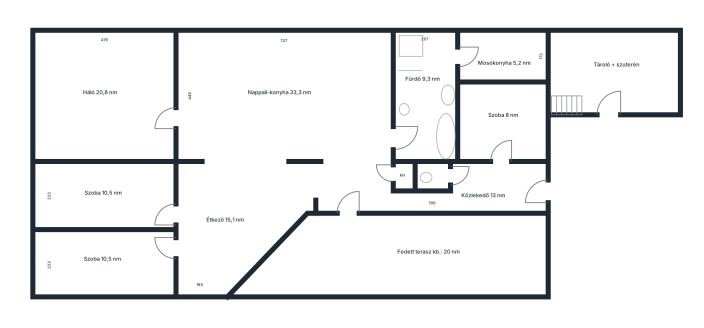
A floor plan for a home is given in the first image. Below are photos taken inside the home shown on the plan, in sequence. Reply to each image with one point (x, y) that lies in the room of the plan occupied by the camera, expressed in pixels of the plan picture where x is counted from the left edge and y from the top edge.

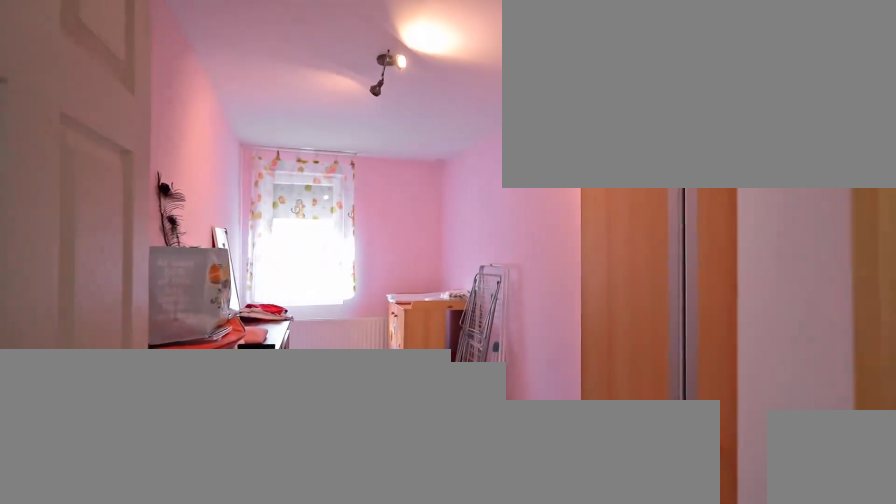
(105, 195)
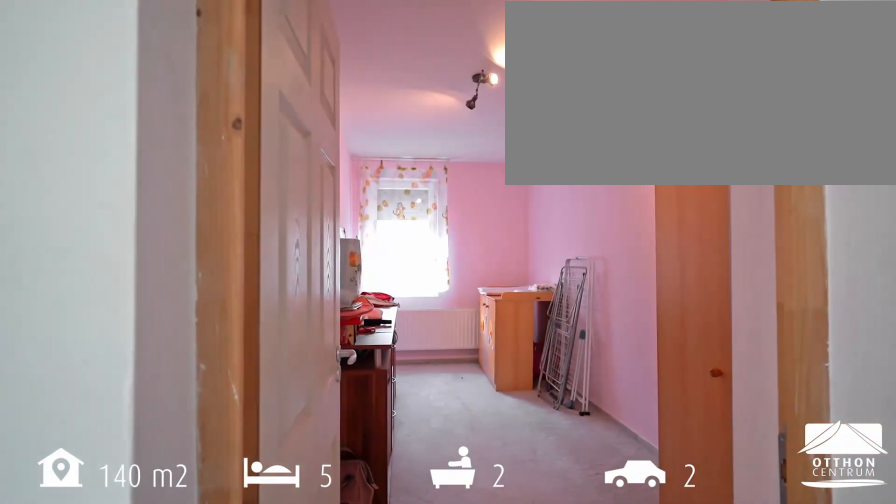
(106, 195)
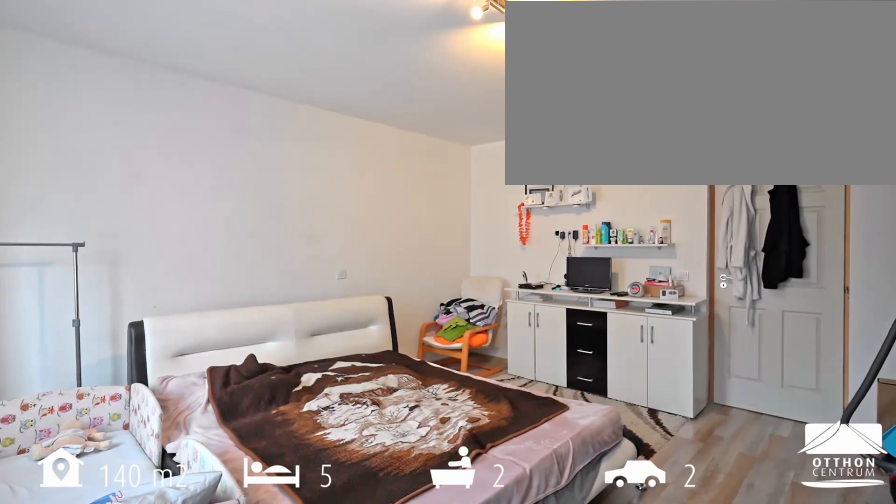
(103, 94)
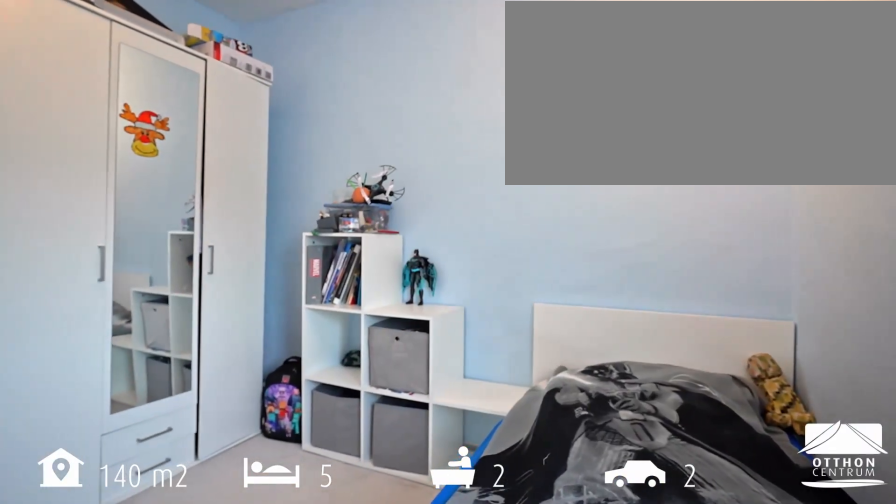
(501, 124)
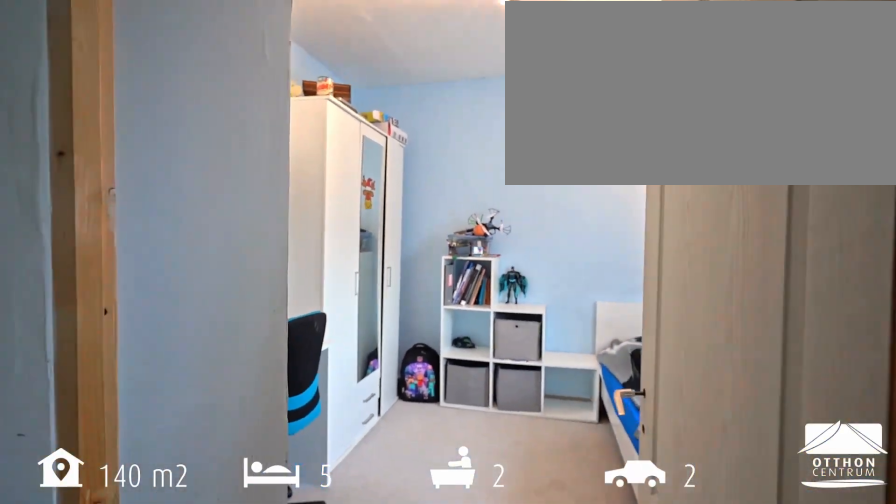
(501, 125)
